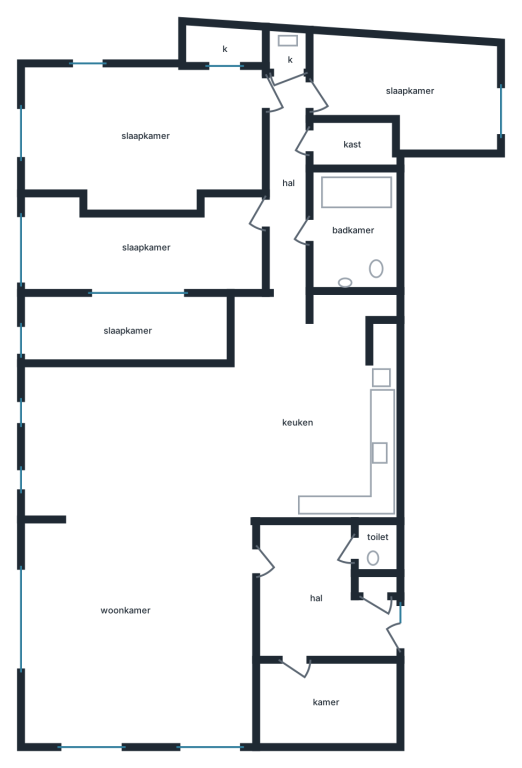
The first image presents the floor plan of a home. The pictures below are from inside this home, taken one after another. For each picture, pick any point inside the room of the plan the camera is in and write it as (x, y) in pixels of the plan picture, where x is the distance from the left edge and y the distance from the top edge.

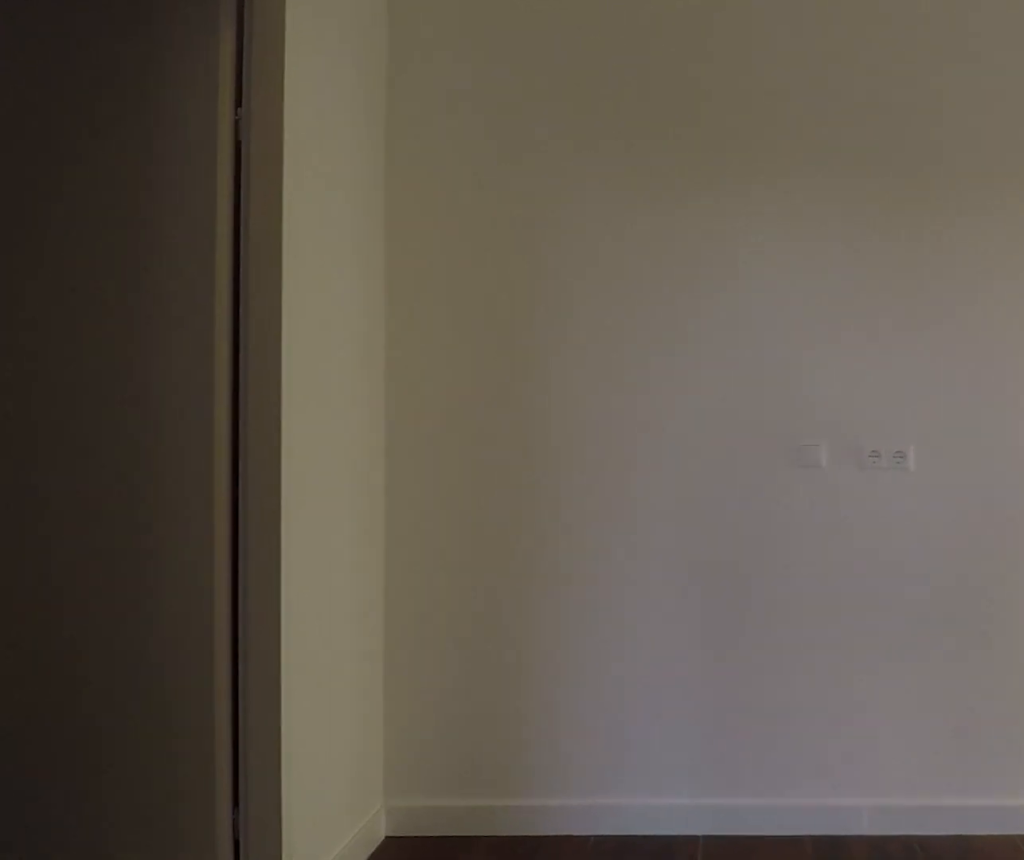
(316, 596)
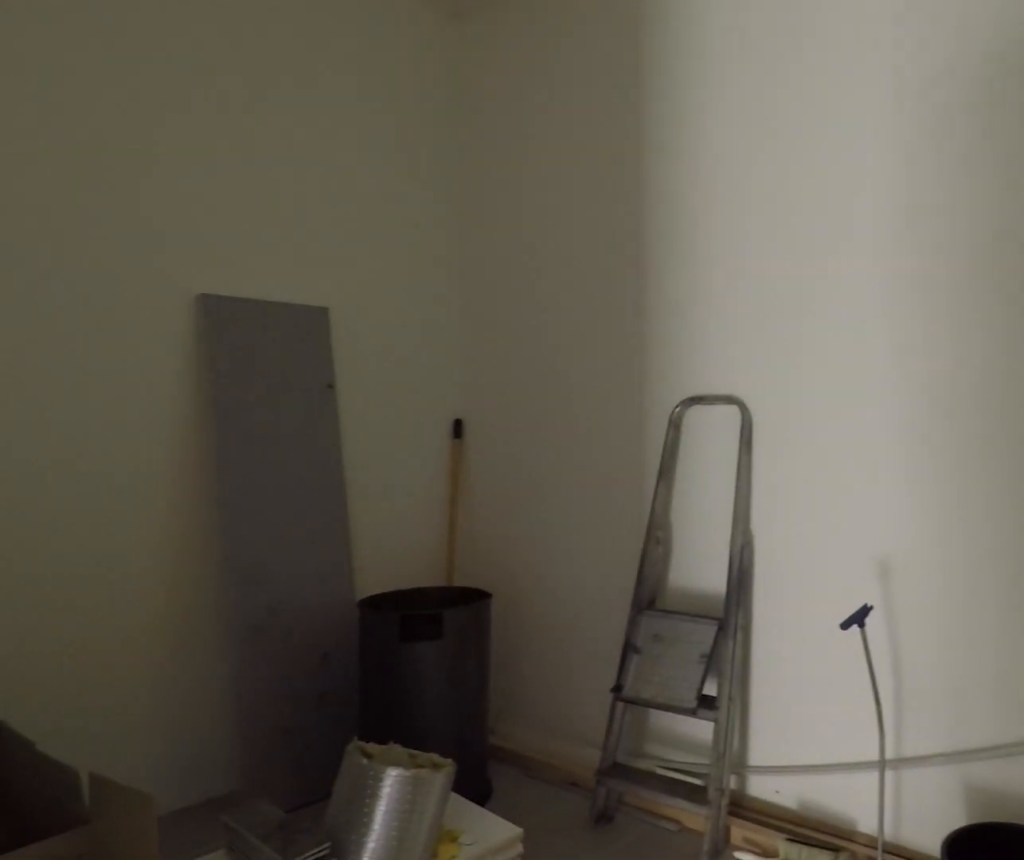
(325, 700)
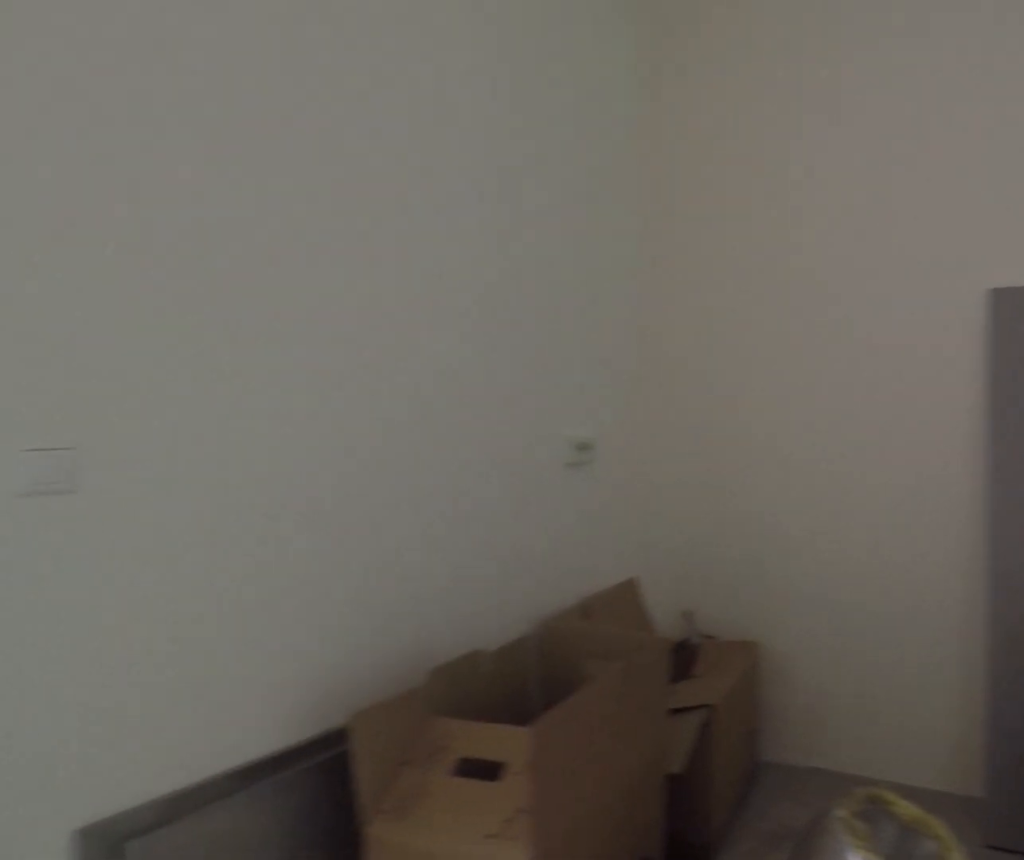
(325, 700)
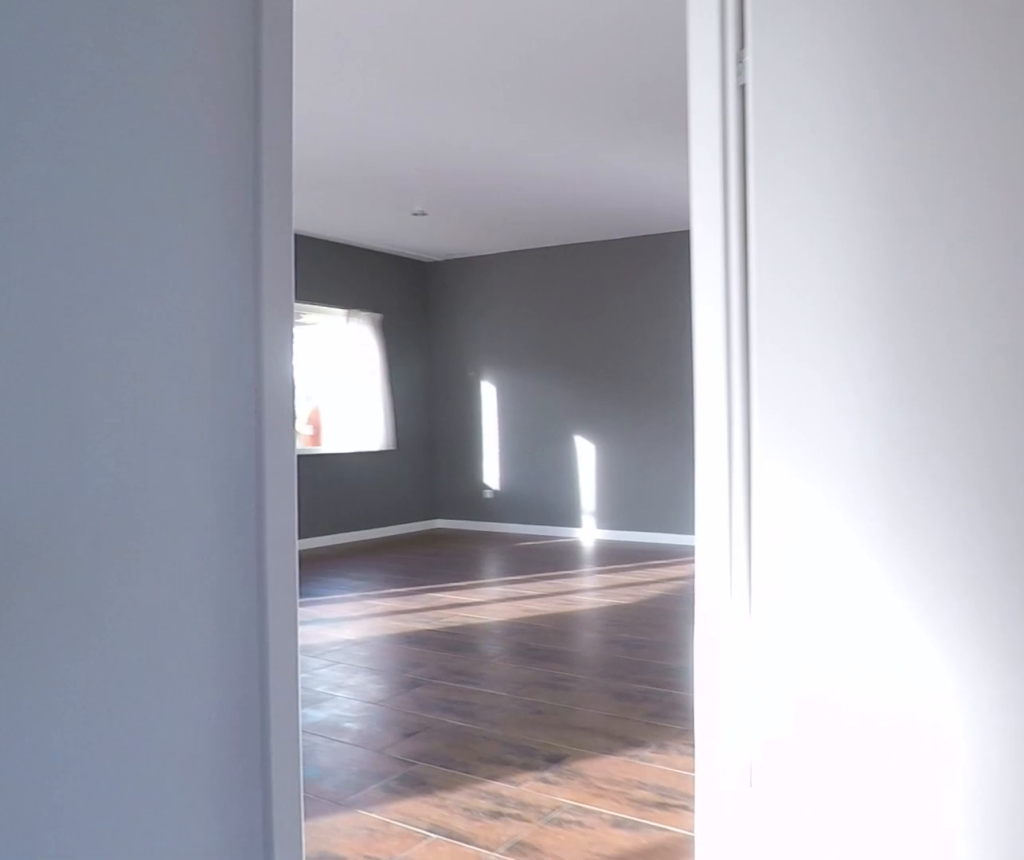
(316, 596)
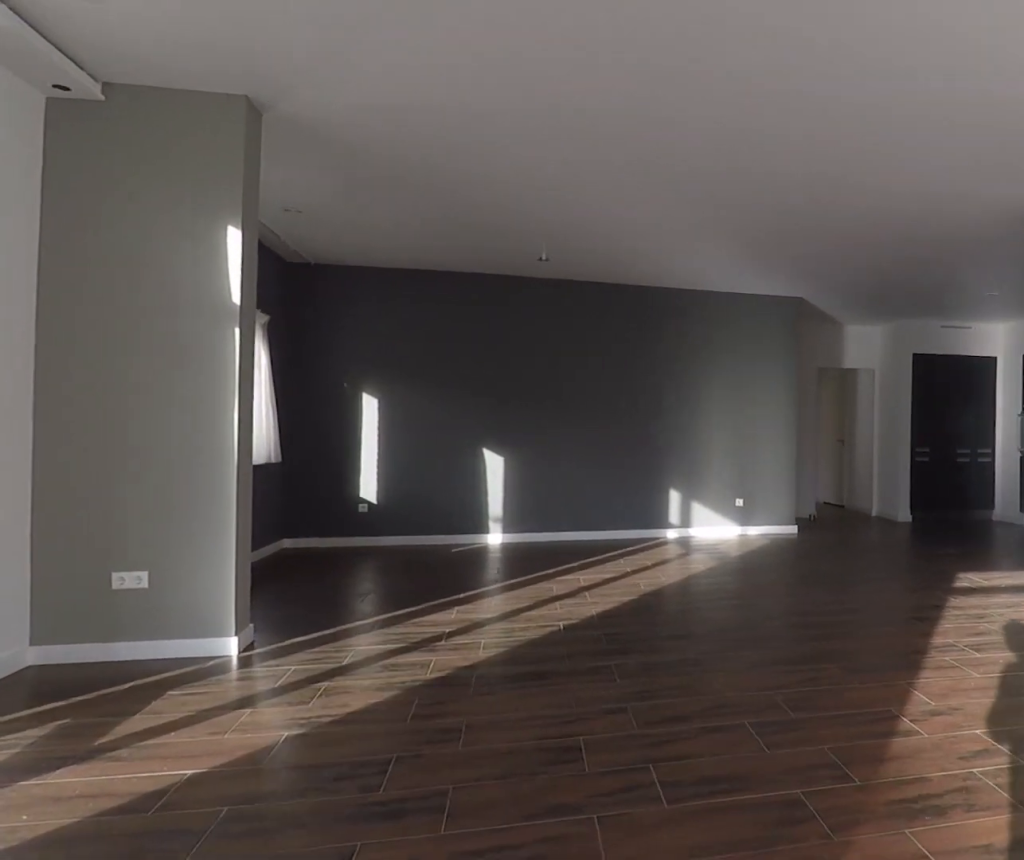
(137, 557)
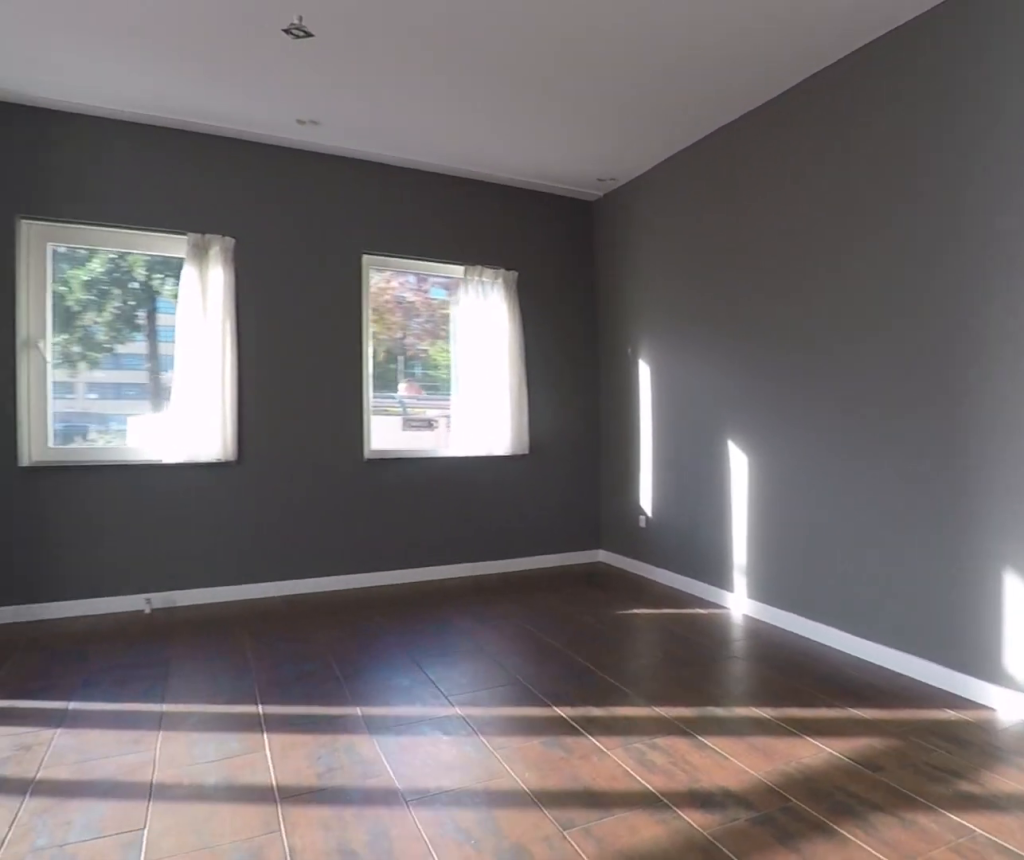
(137, 557)
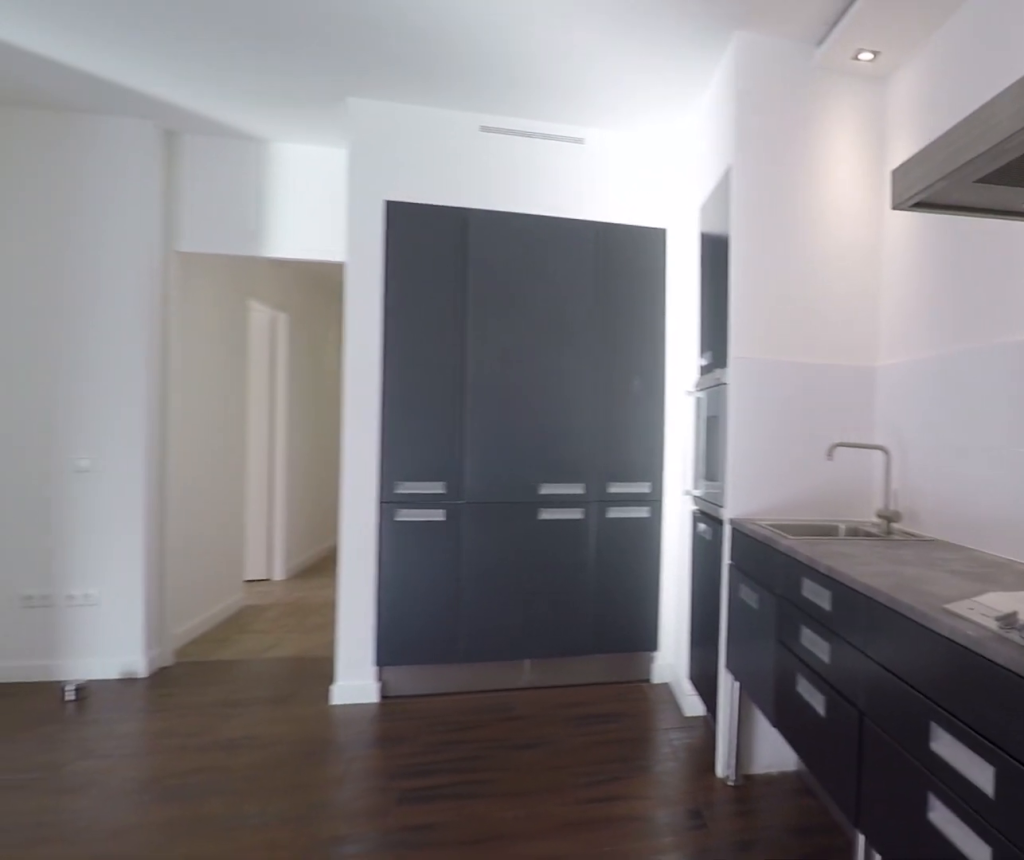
(315, 410)
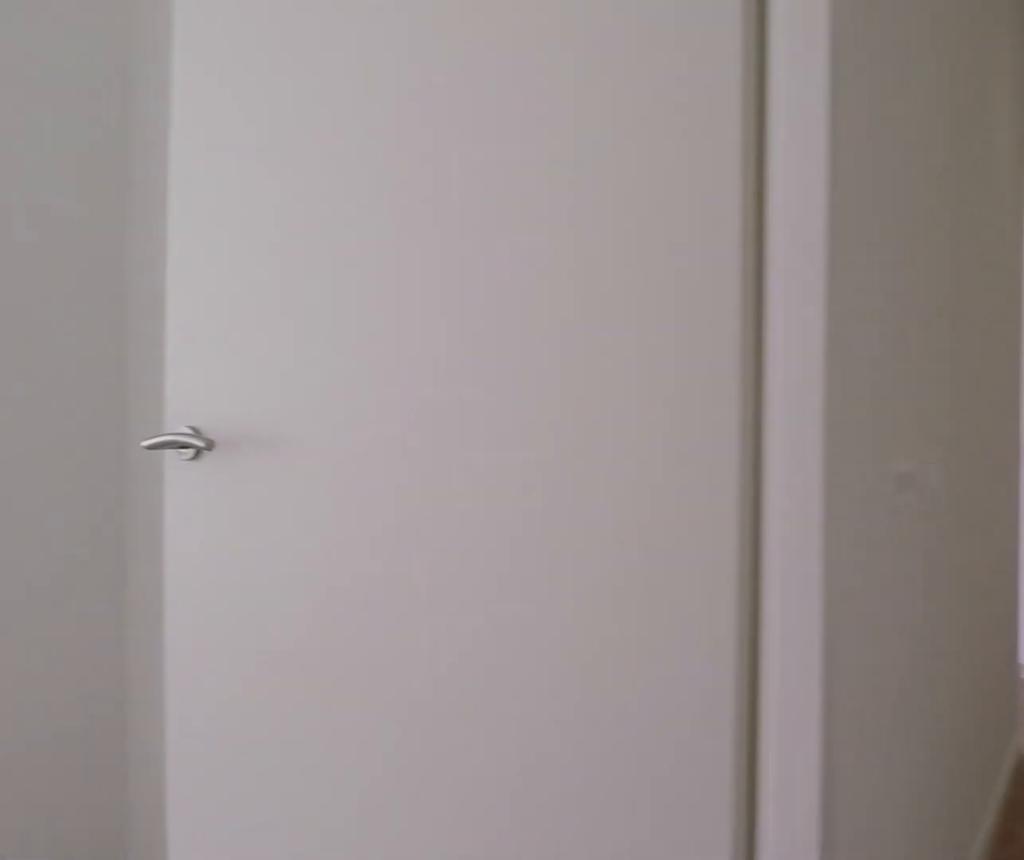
(288, 180)
